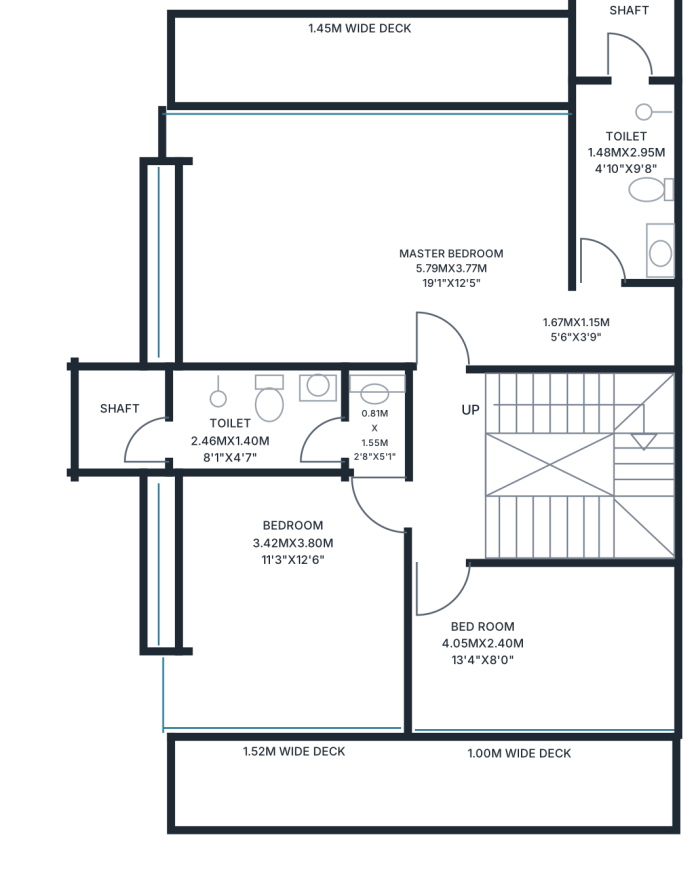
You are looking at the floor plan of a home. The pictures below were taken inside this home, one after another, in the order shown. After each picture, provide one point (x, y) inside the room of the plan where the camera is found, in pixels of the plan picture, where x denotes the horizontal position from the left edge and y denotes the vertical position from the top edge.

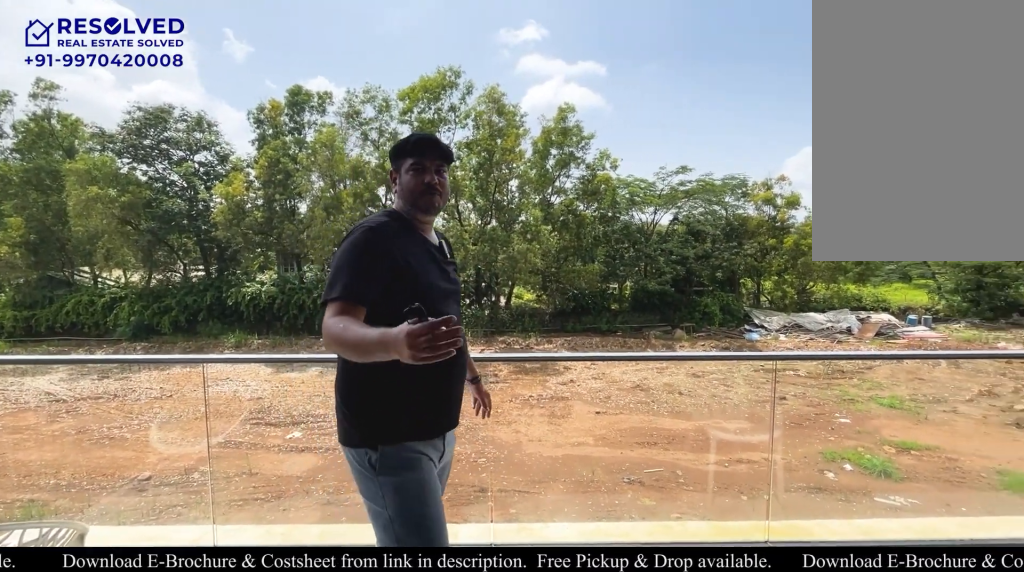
(371, 58)
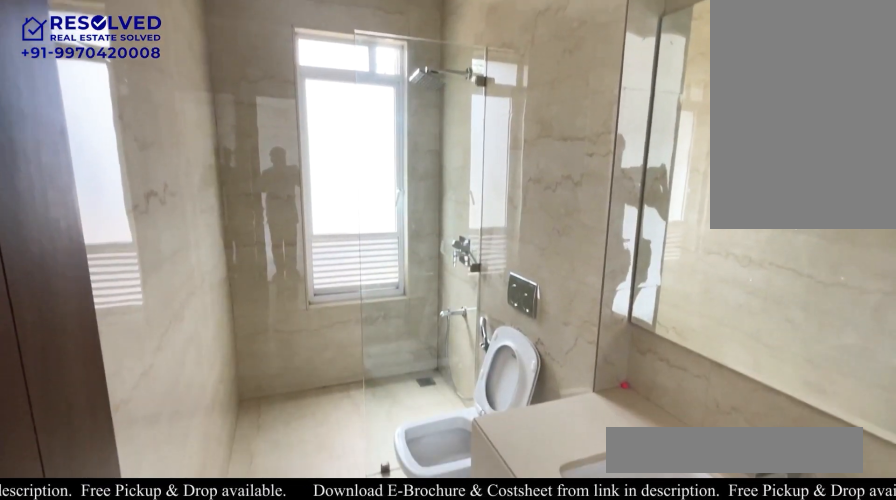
(625, 182)
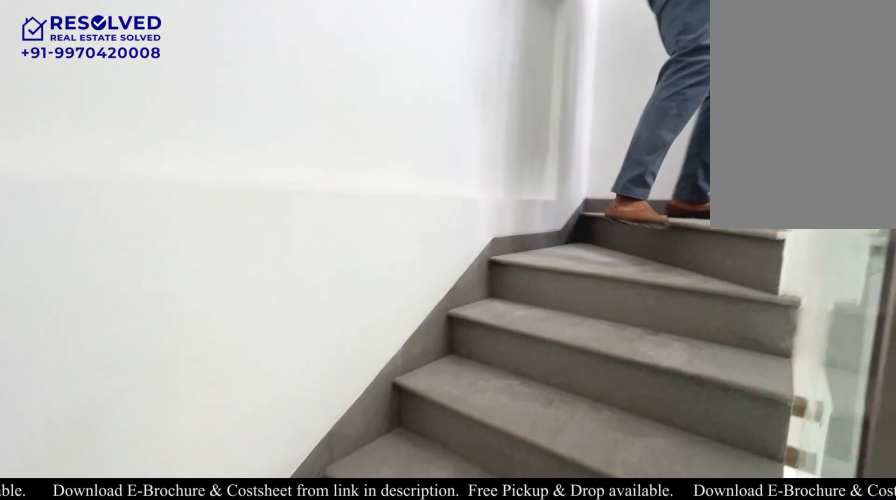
(578, 462)
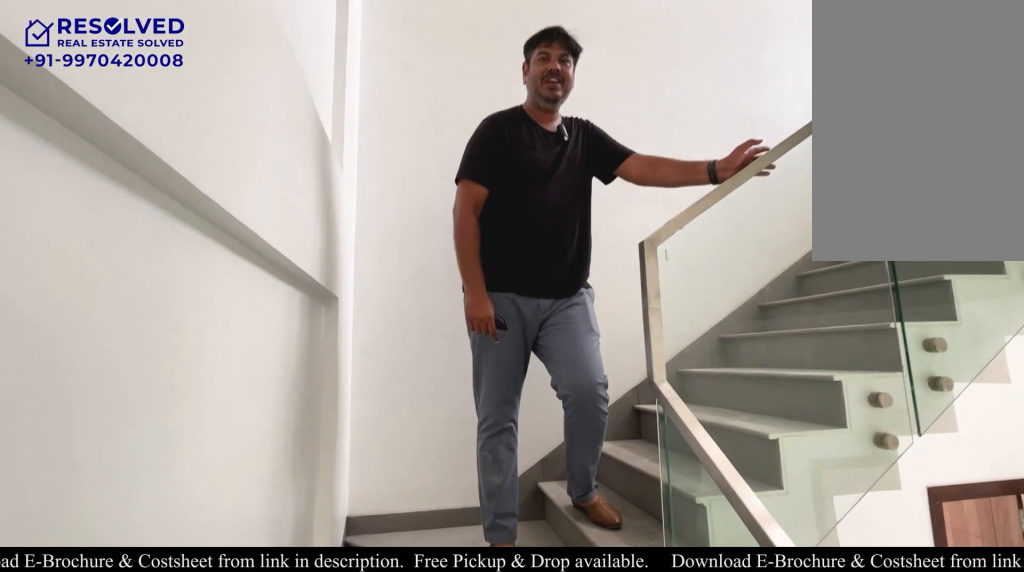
(578, 462)
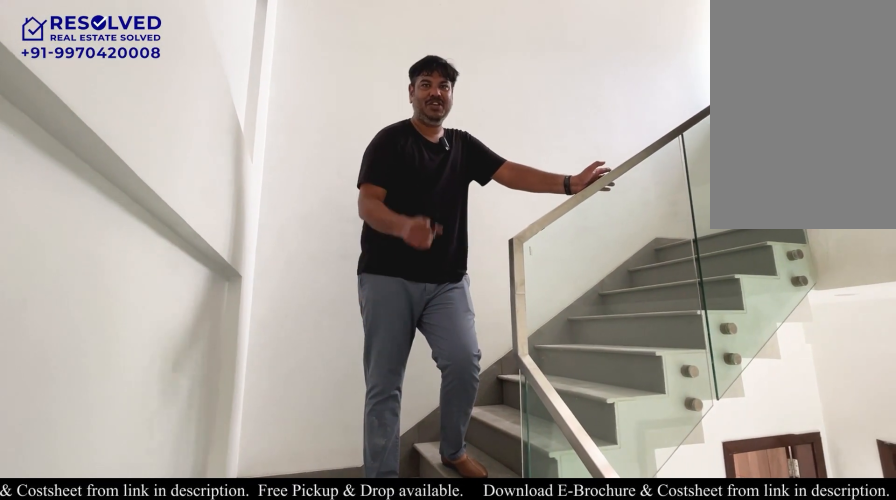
(578, 462)
